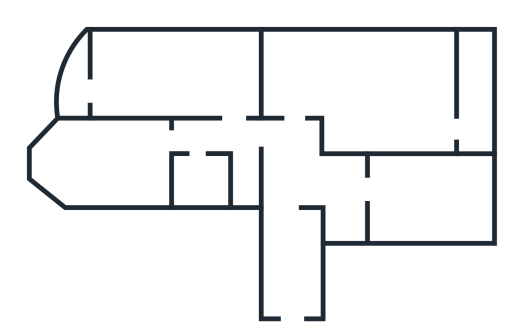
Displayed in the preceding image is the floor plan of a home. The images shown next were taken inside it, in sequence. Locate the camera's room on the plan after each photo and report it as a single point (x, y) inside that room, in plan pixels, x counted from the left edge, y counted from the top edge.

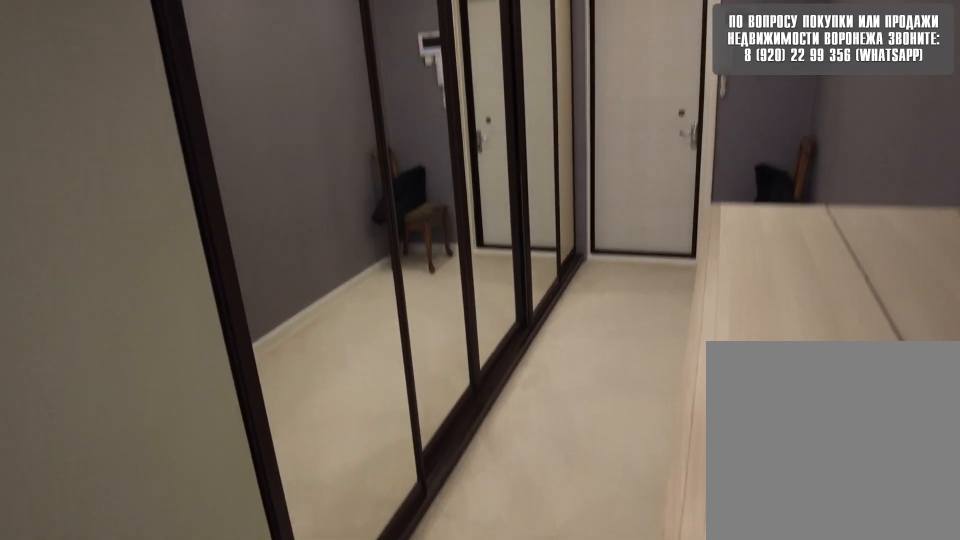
(295, 186)
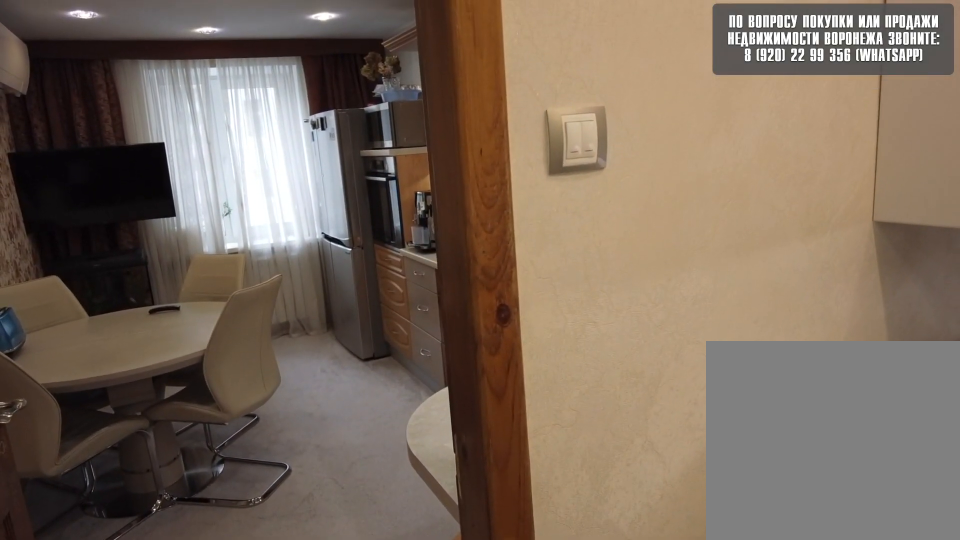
(350, 191)
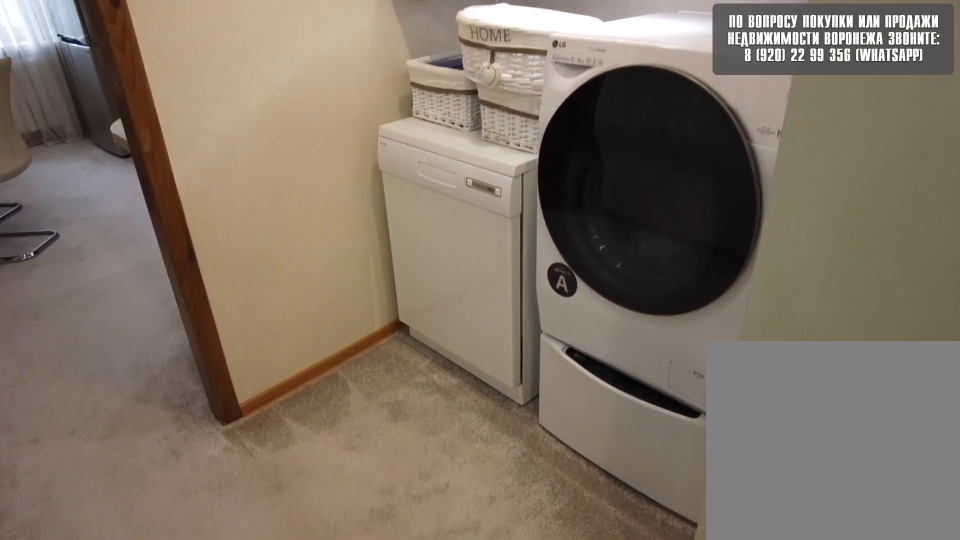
(350, 191)
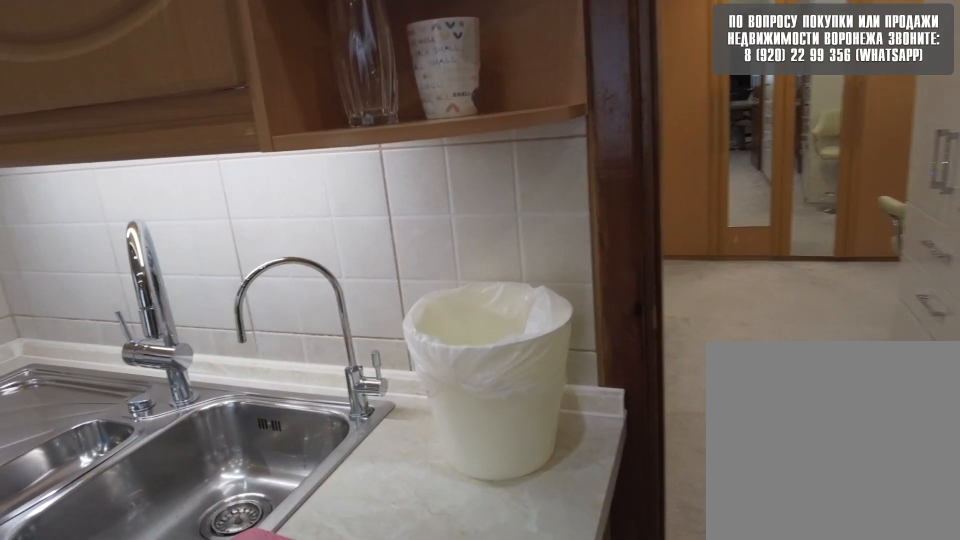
(409, 199)
